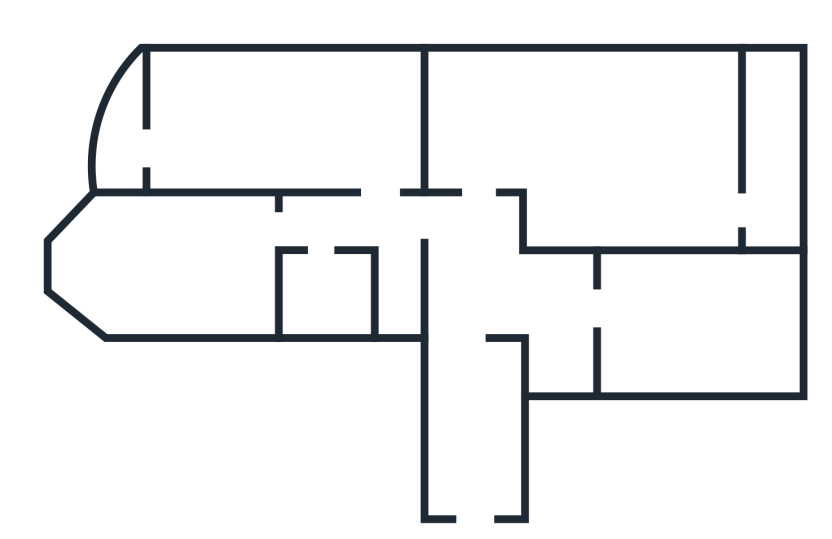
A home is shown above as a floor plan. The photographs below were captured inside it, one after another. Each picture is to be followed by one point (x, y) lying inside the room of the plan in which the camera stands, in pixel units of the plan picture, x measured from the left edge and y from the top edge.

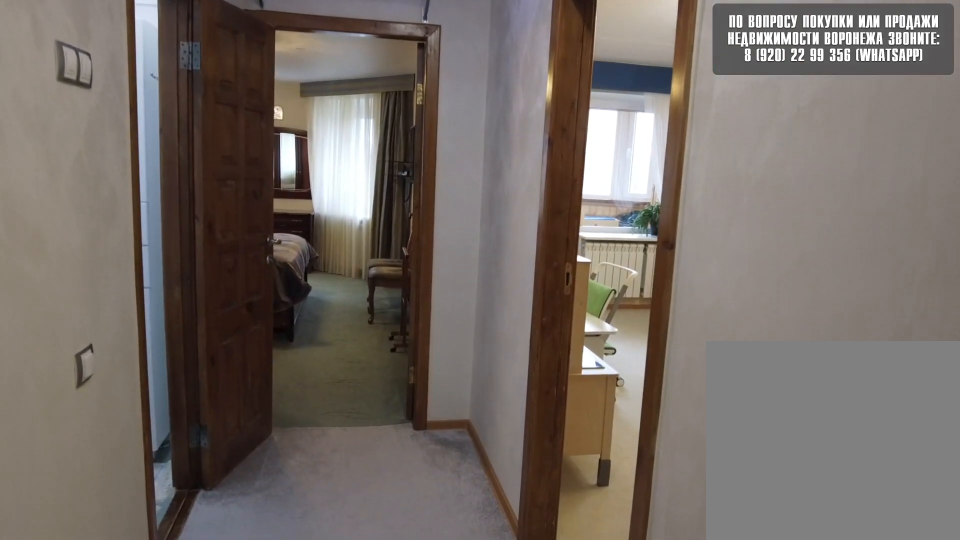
(475, 233)
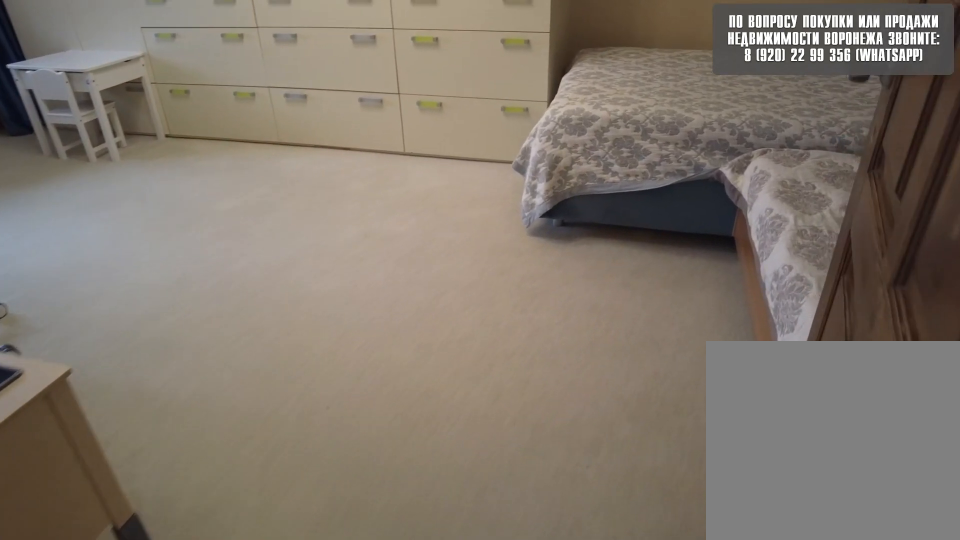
(378, 219)
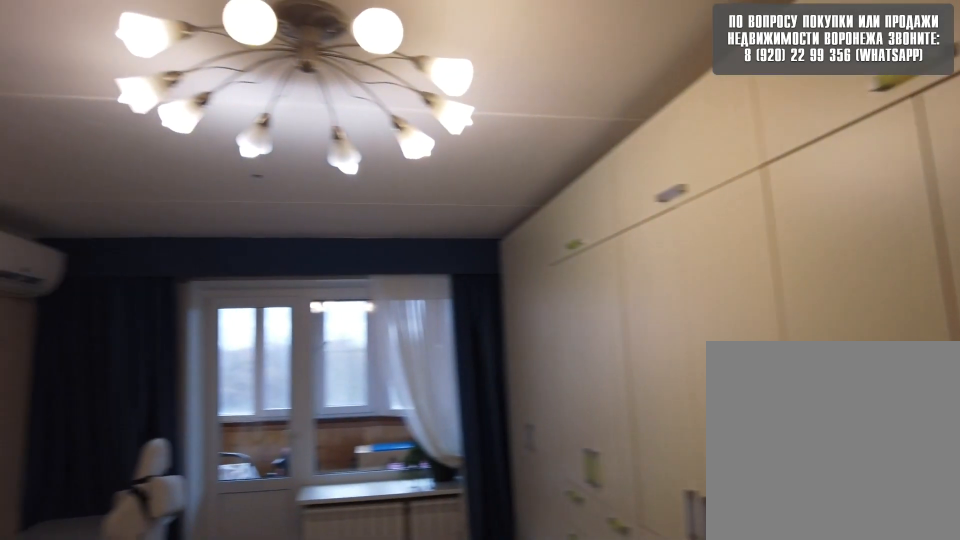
(342, 131)
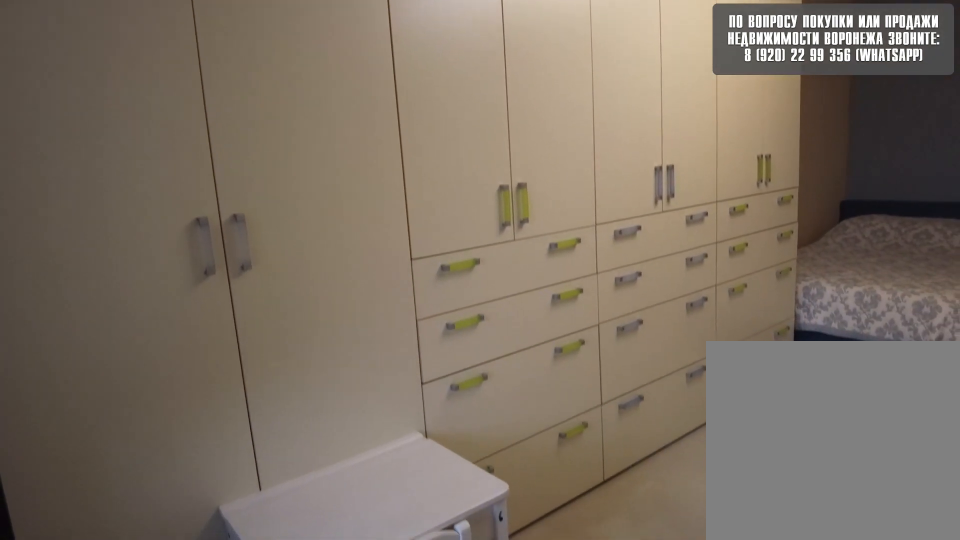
(342, 131)
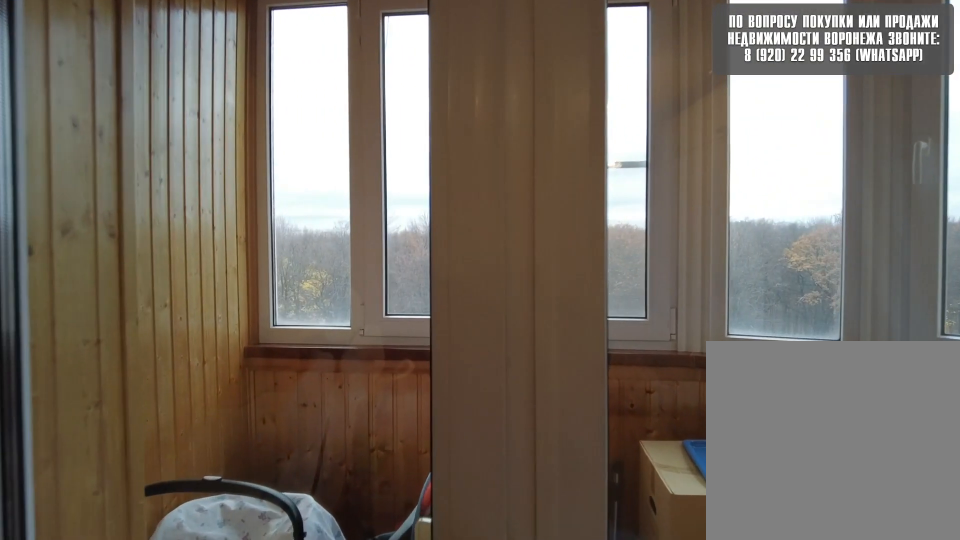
(202, 135)
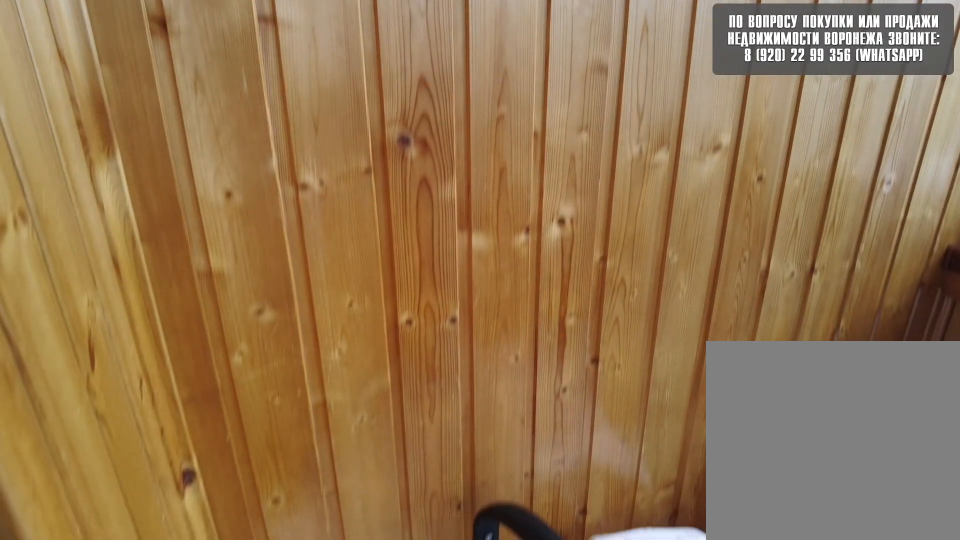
(129, 138)
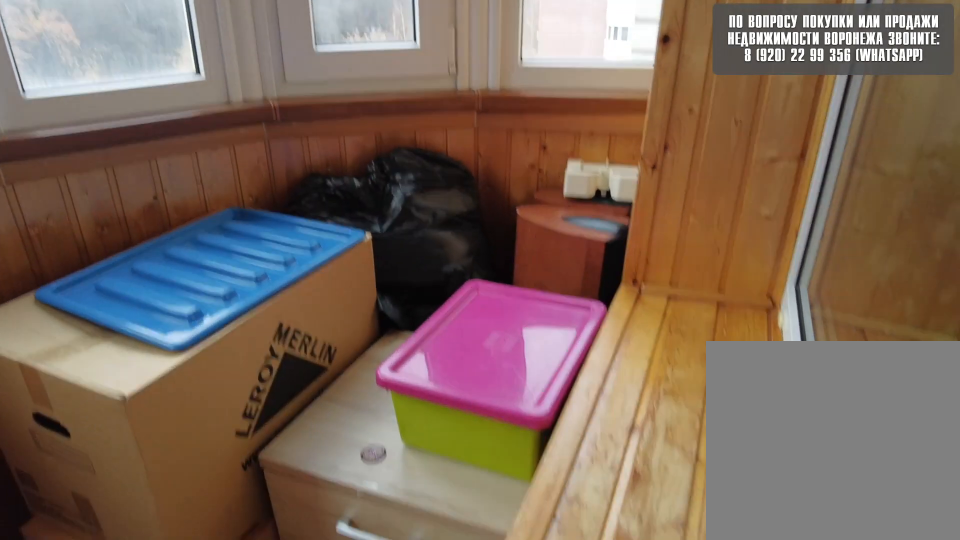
(129, 138)
